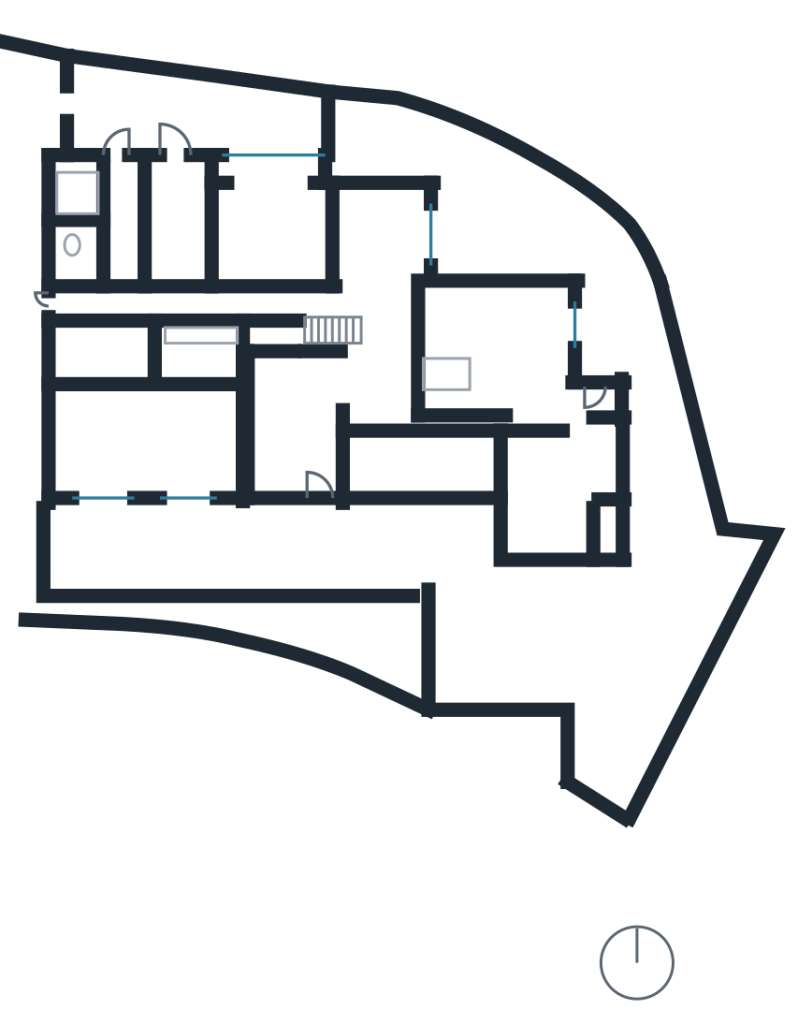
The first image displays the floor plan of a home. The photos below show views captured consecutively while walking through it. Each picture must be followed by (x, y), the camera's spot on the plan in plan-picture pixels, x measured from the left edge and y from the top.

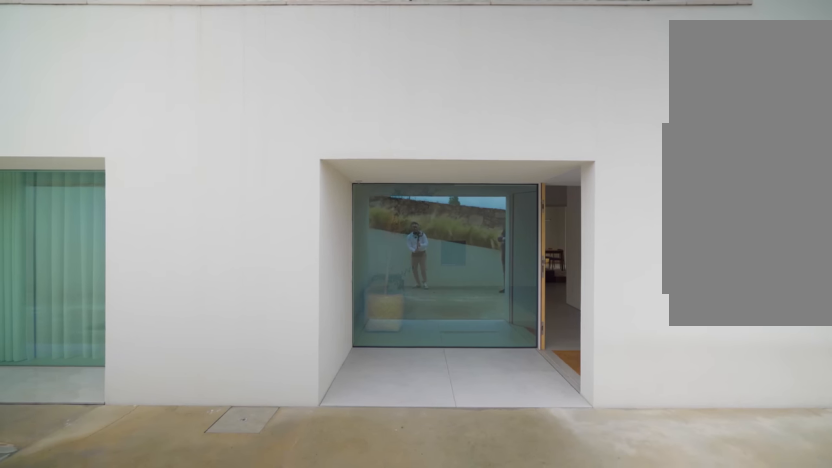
(271, 578)
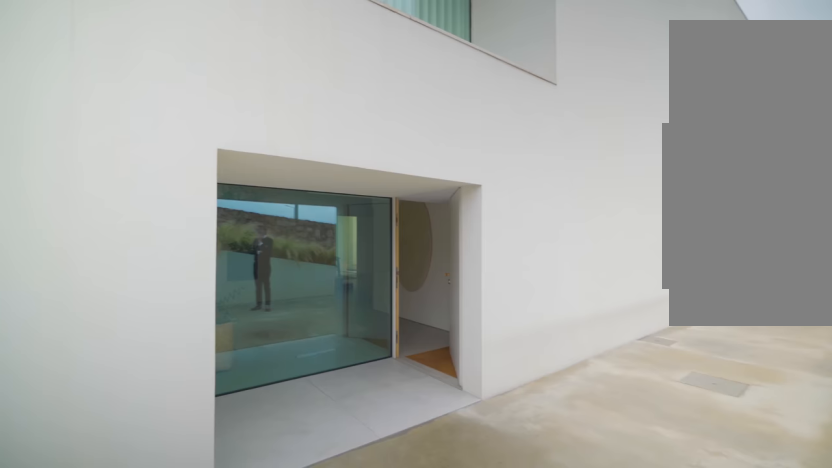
(252, 569)
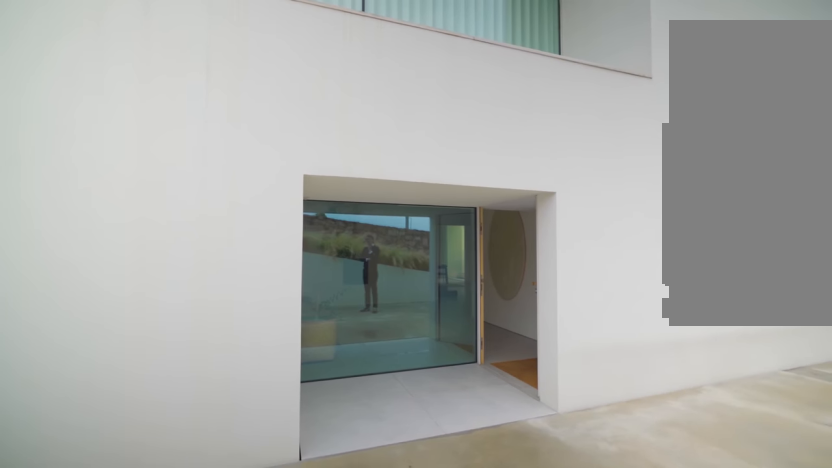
(255, 567)
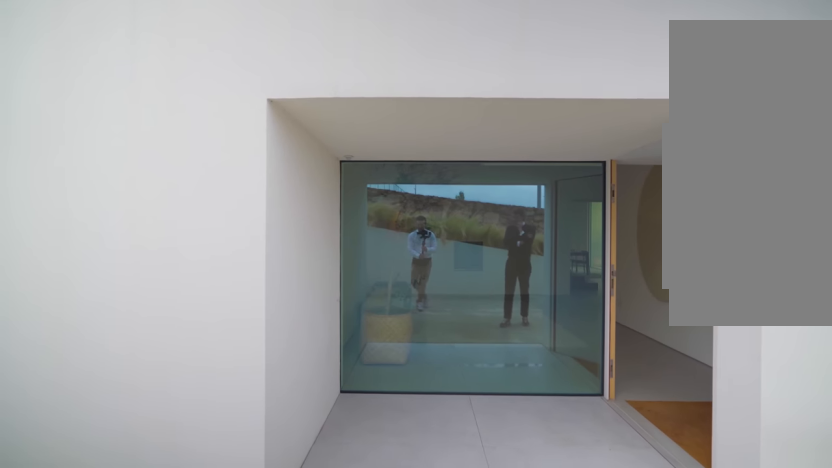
(273, 517)
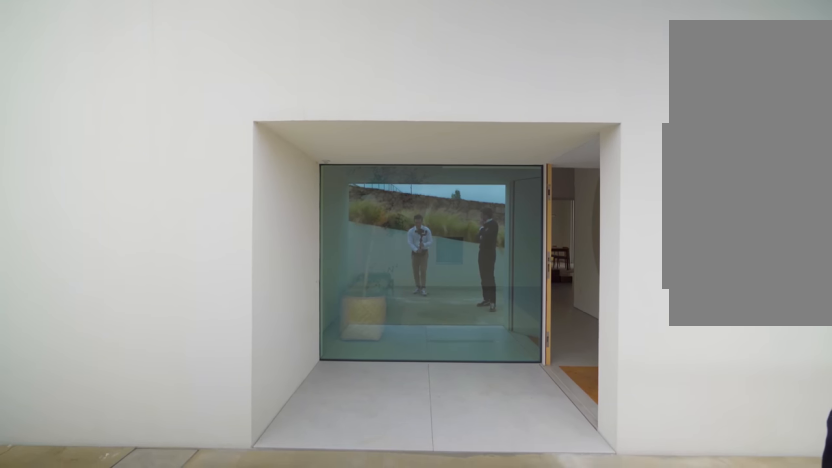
(270, 517)
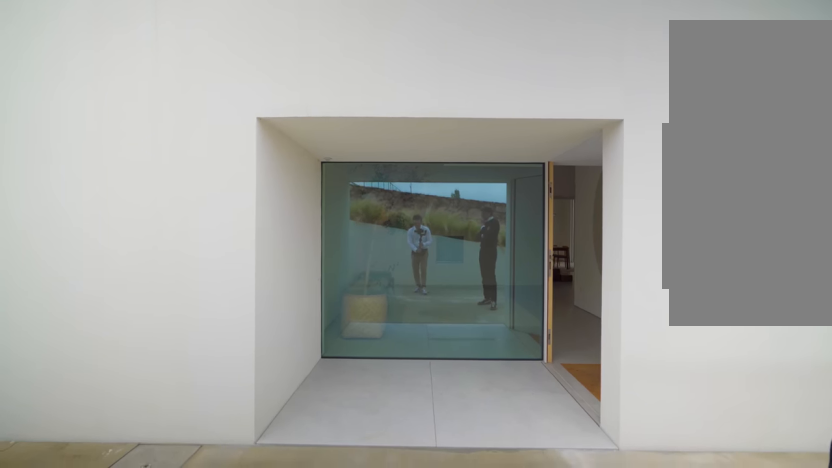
(270, 517)
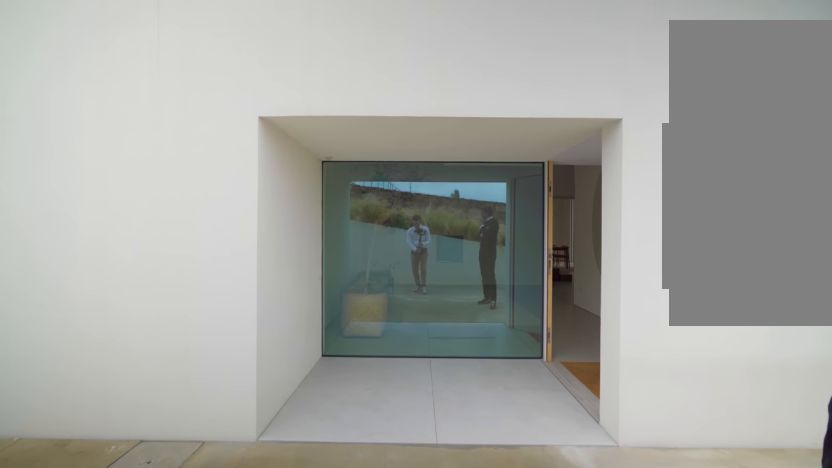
(270, 517)
